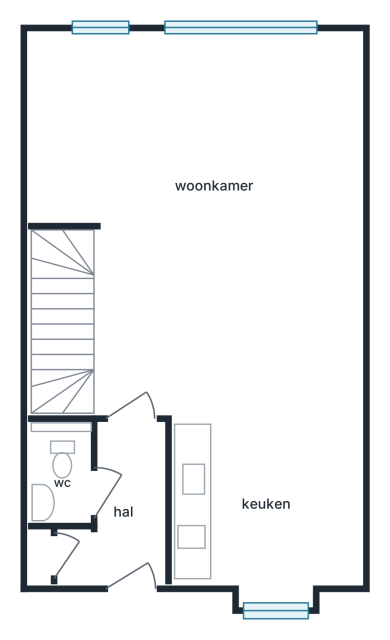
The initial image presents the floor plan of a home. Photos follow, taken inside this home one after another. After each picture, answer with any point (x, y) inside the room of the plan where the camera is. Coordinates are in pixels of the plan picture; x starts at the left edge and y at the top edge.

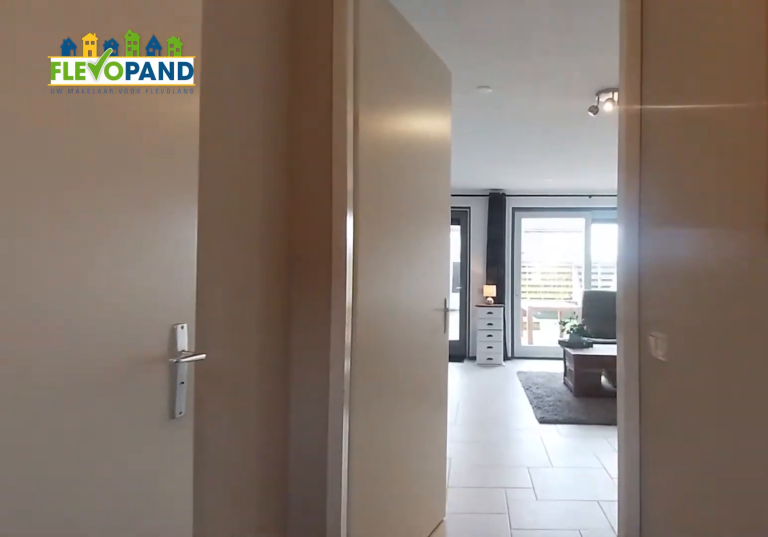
(123, 511)
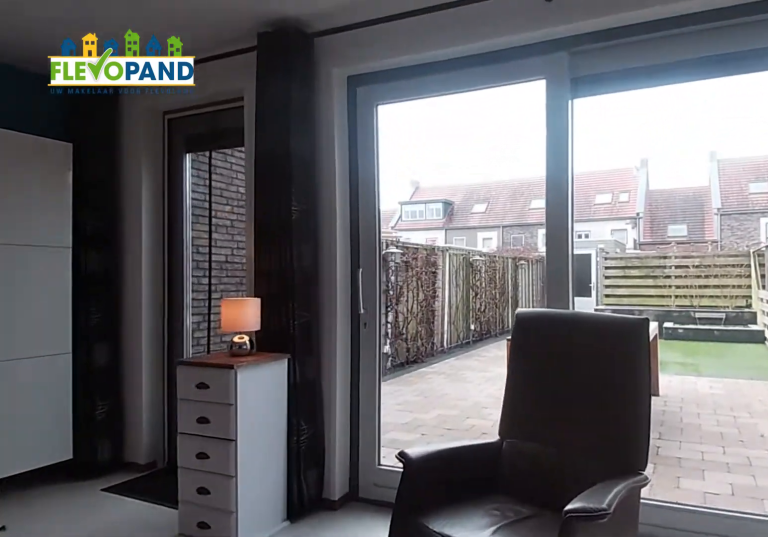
(206, 180)
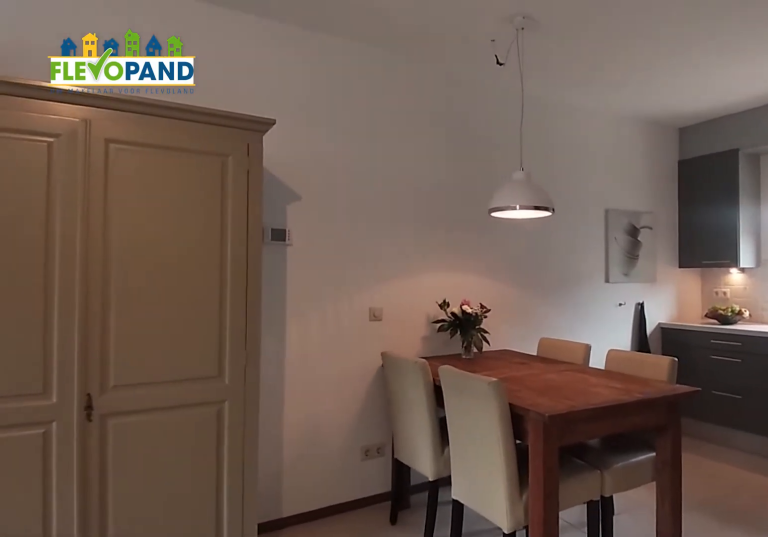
(206, 180)
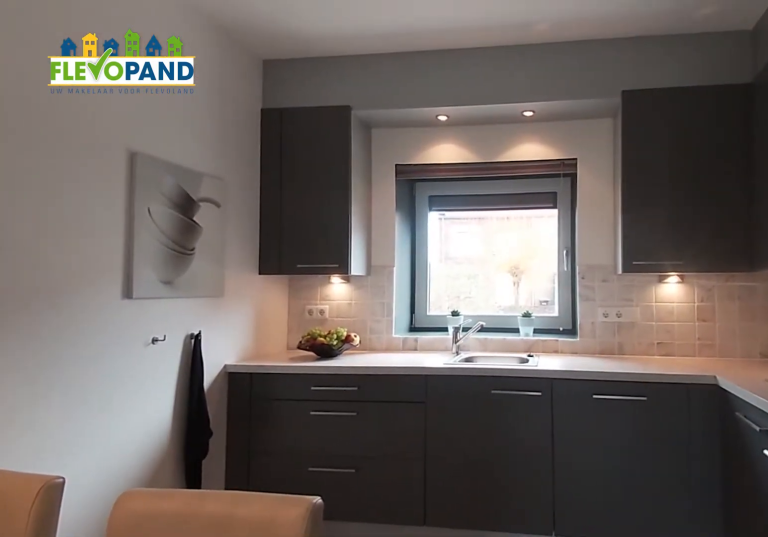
(267, 502)
